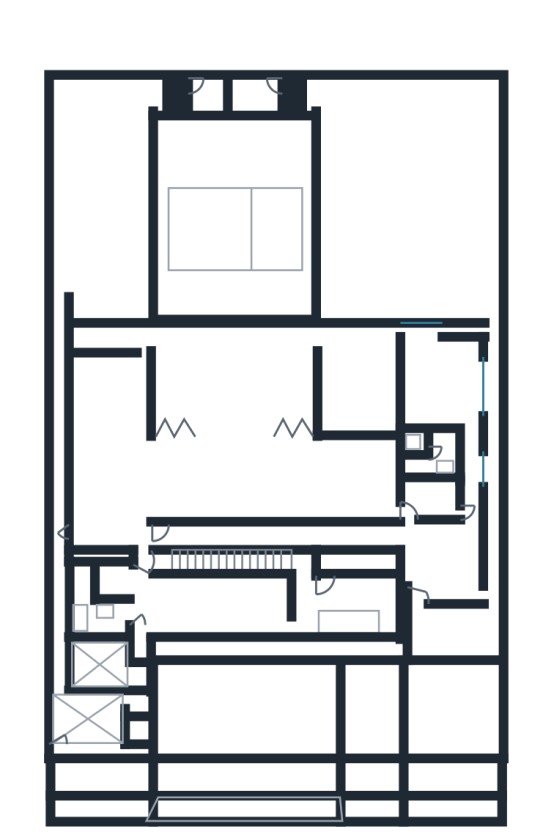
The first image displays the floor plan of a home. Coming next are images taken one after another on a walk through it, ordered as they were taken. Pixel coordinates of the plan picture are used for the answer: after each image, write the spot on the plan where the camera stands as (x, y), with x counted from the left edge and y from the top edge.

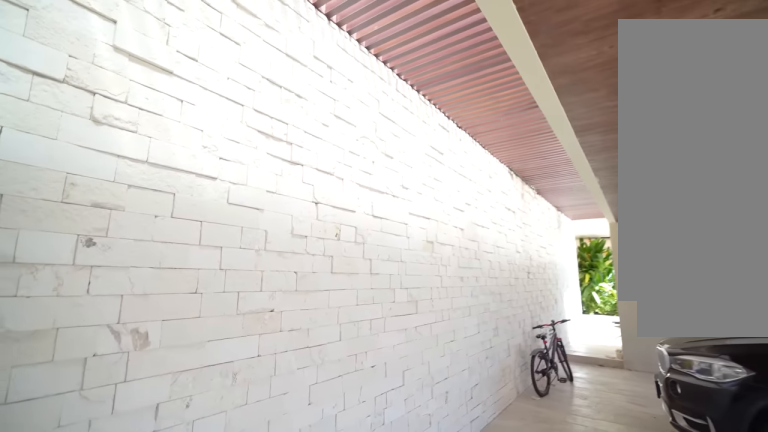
(185, 661)
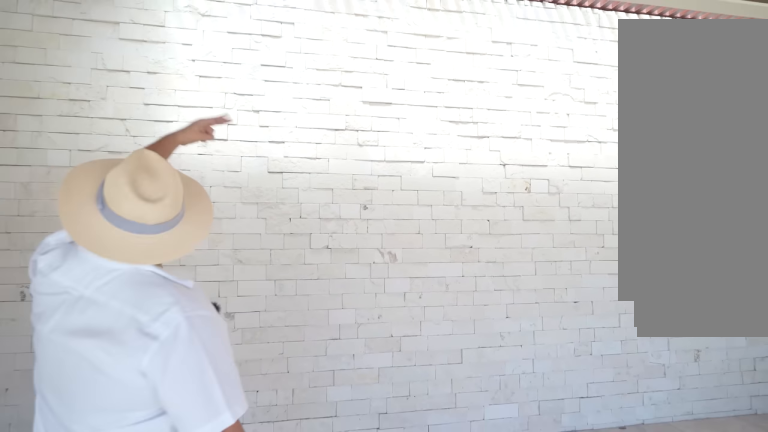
(195, 668)
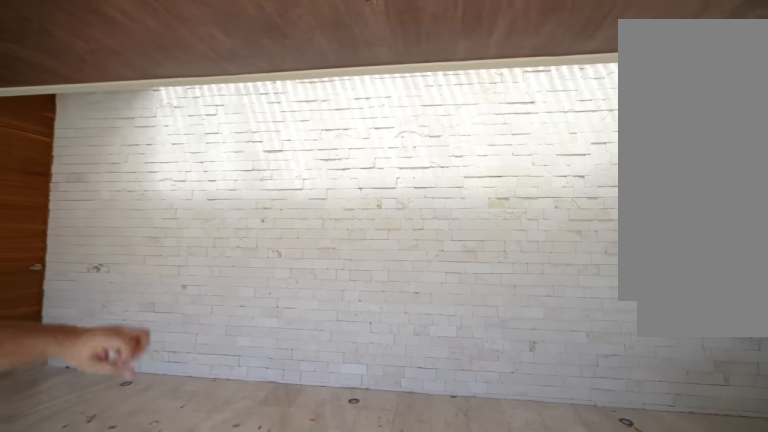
(216, 708)
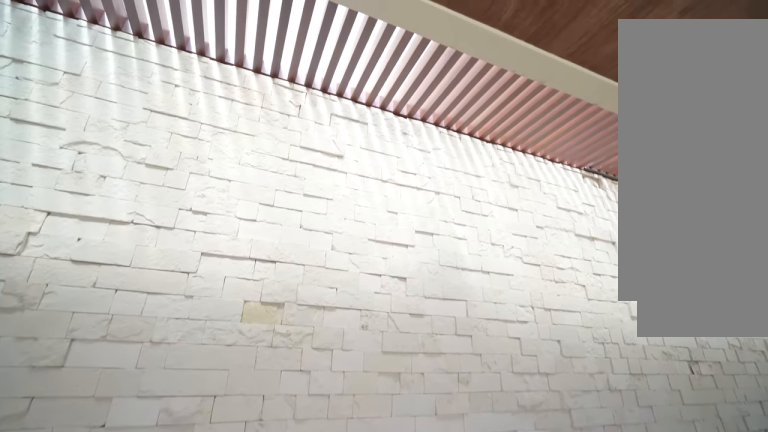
(208, 691)
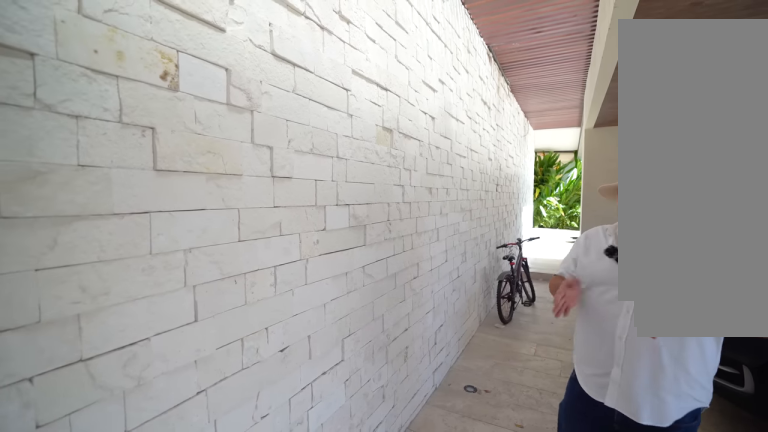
(202, 662)
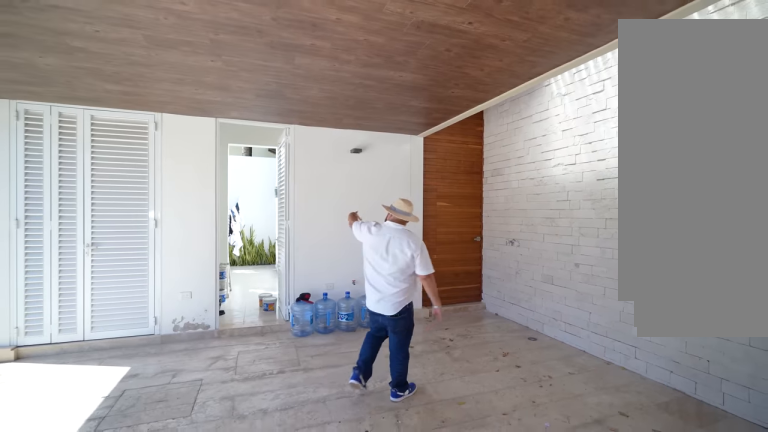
(225, 689)
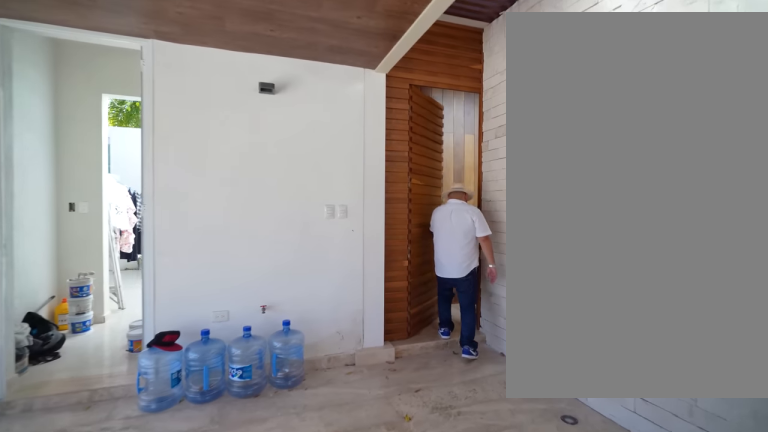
(217, 700)
